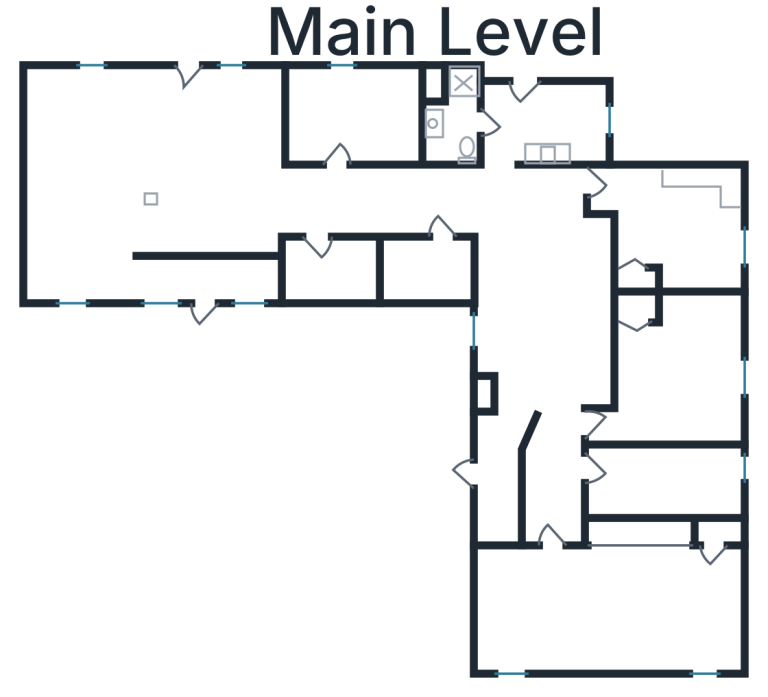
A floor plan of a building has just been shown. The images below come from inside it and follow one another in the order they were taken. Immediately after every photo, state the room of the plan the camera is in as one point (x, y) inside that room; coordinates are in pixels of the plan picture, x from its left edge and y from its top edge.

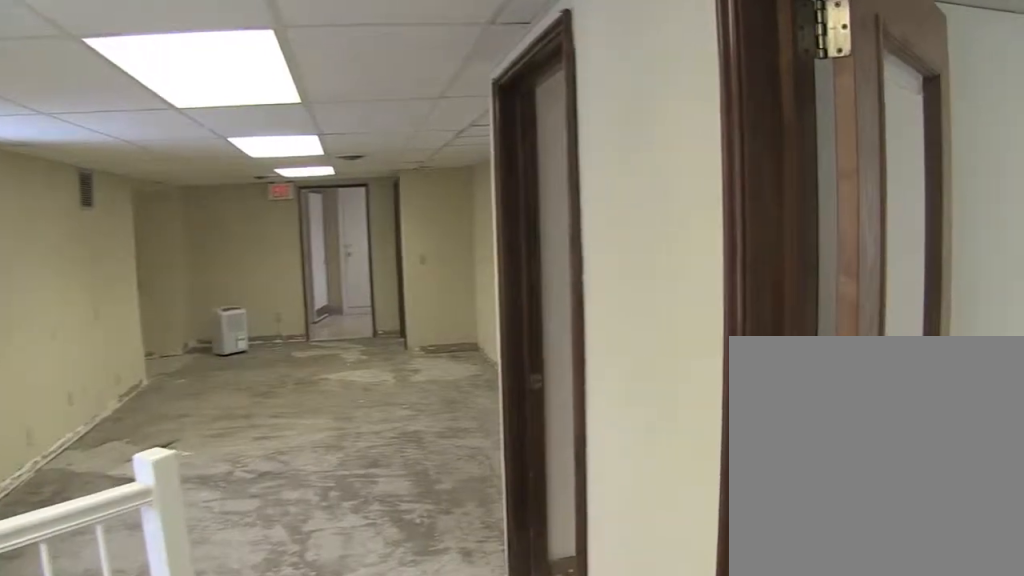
(555, 481)
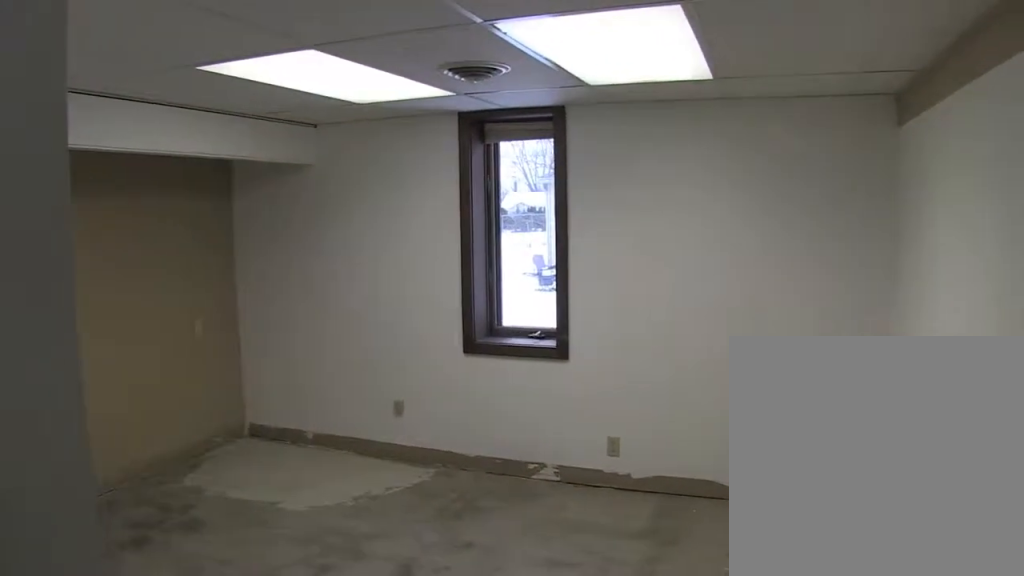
(674, 375)
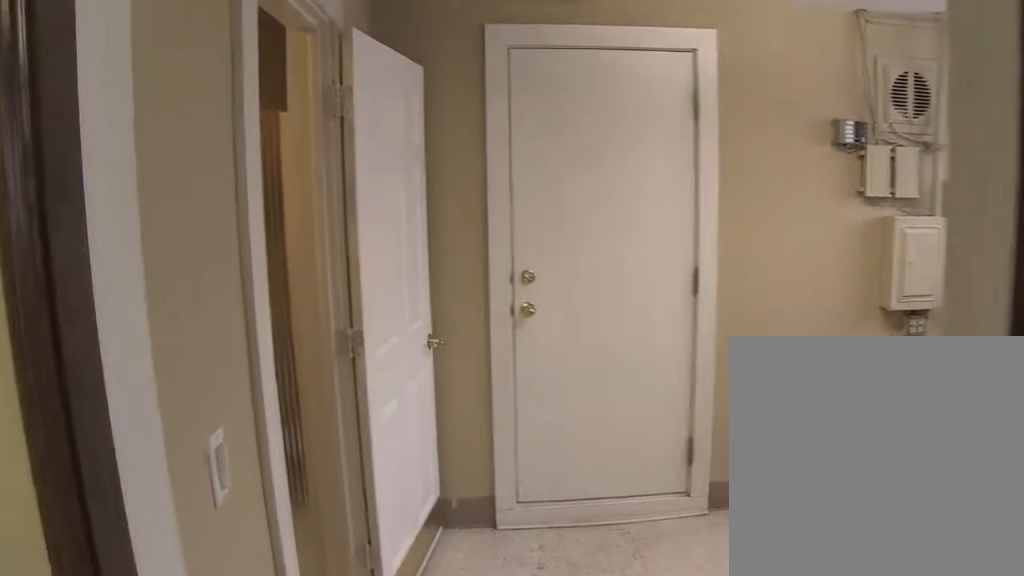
(545, 122)
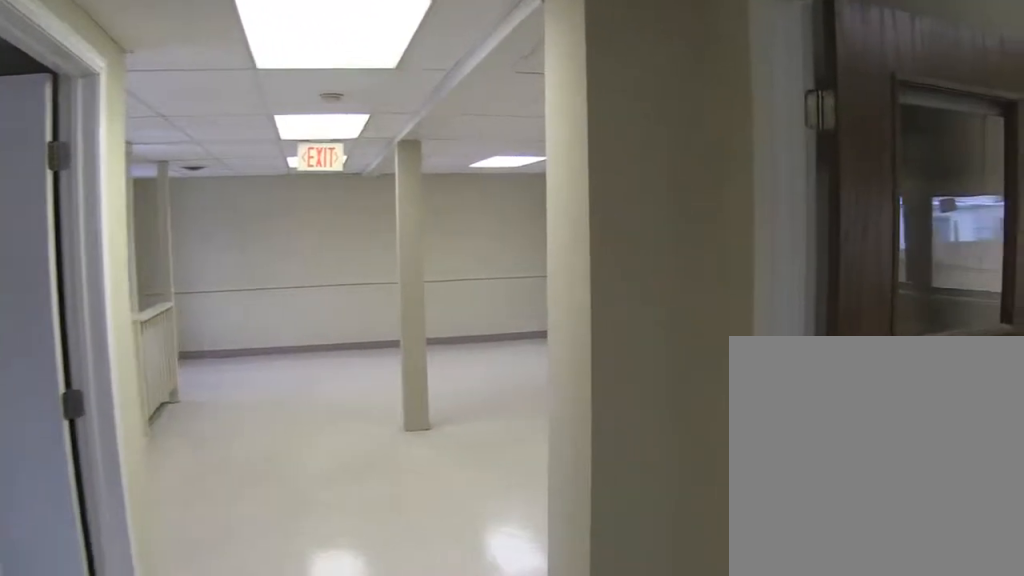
(379, 200)
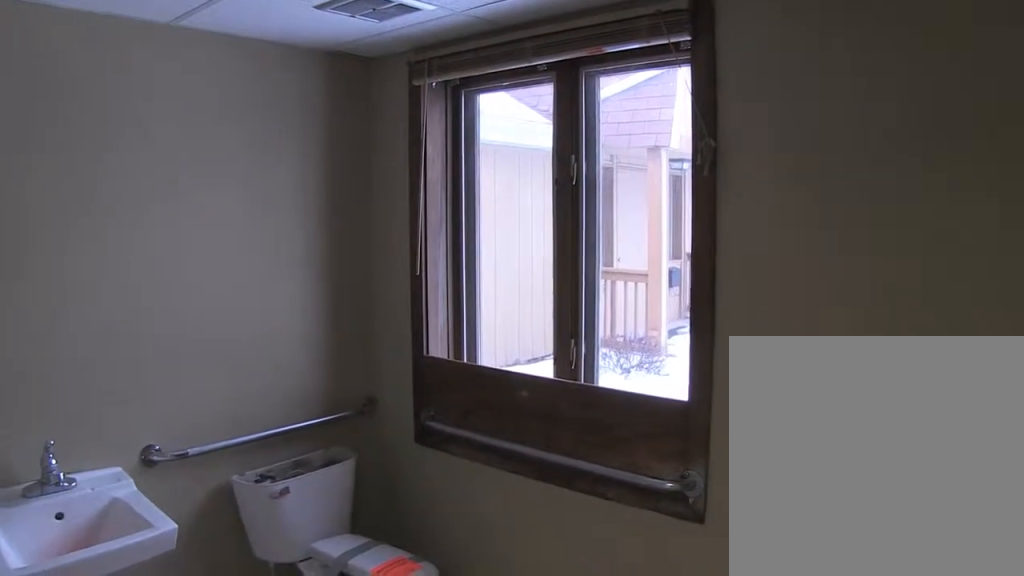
(332, 270)
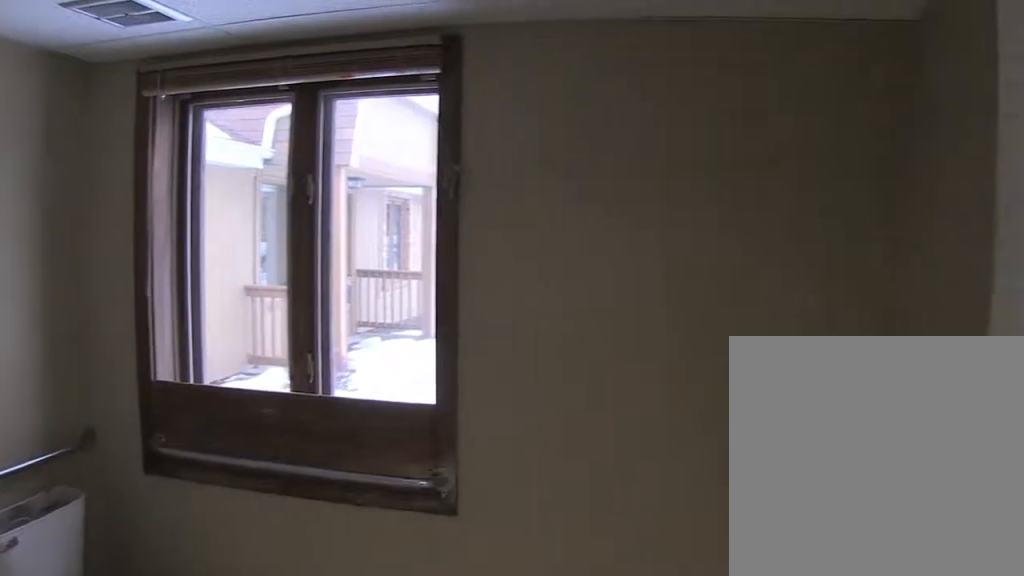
(332, 270)
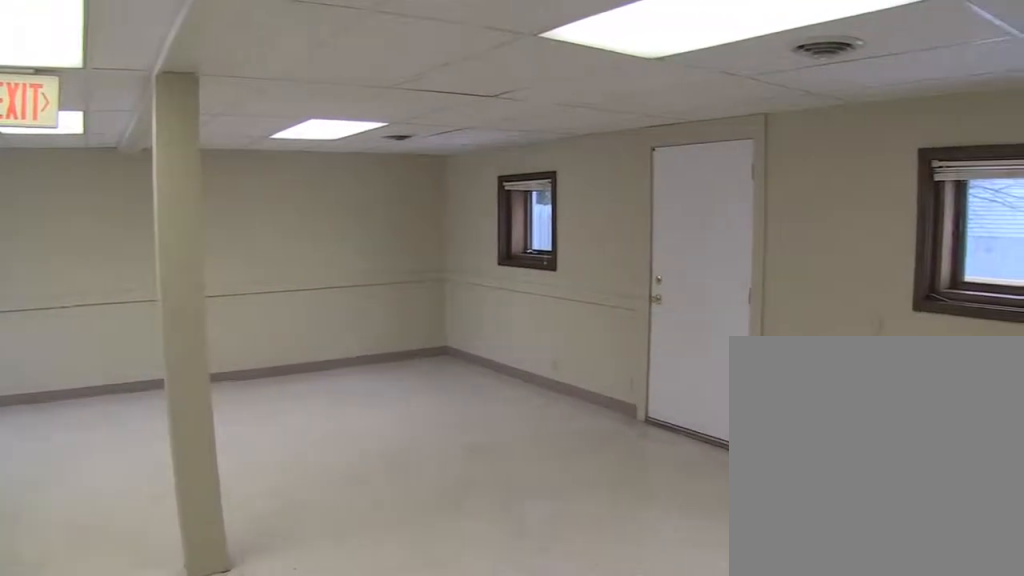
(146, 172)
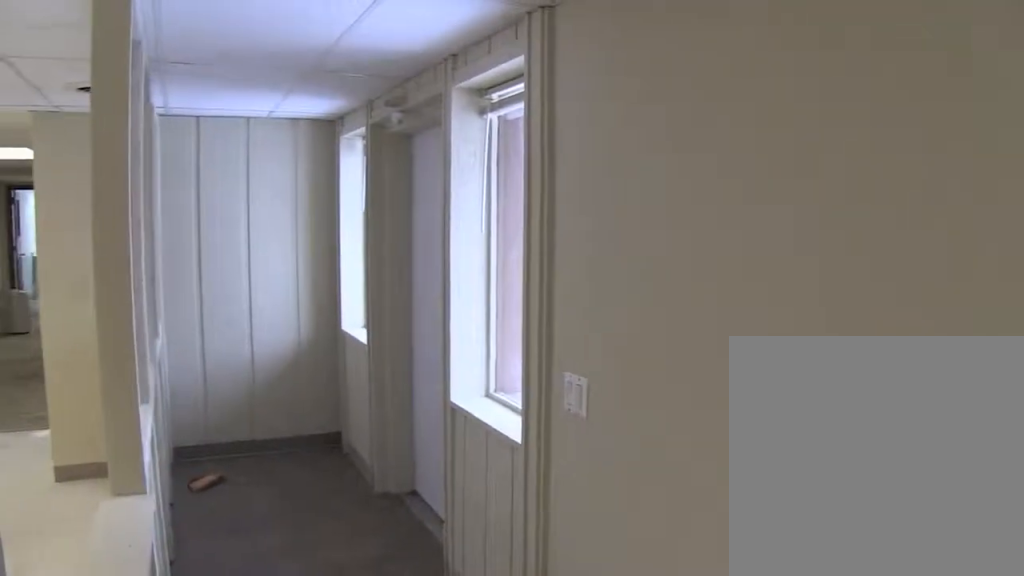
(208, 280)
